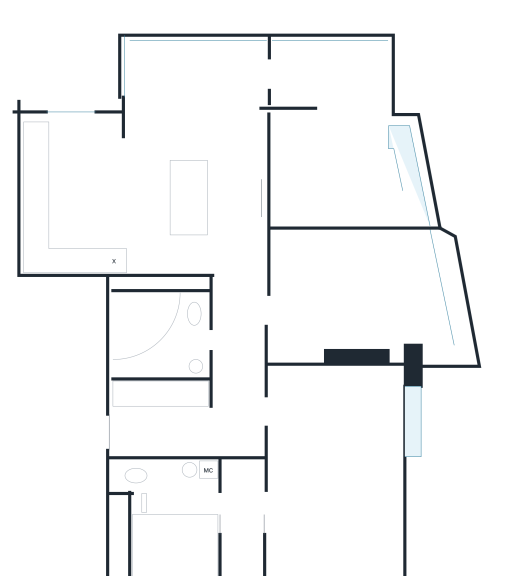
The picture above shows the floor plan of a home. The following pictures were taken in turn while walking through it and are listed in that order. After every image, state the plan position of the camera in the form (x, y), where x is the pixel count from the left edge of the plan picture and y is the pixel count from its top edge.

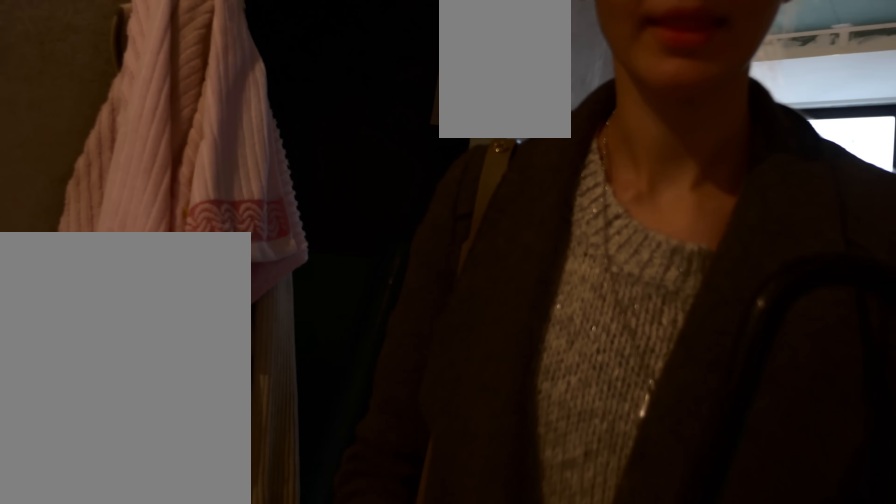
(232, 362)
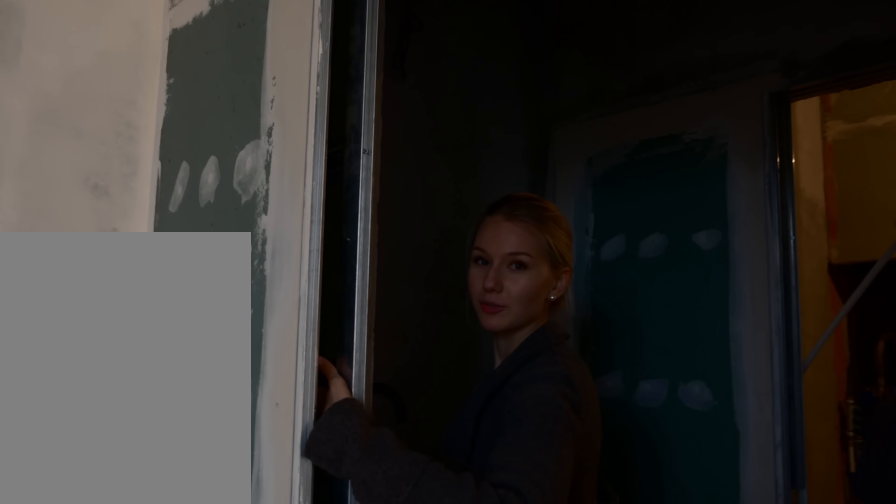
(291, 493)
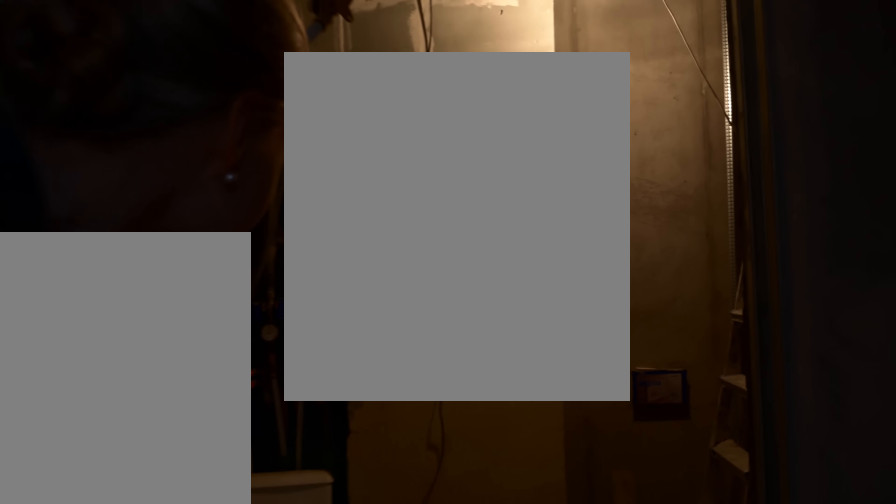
(236, 501)
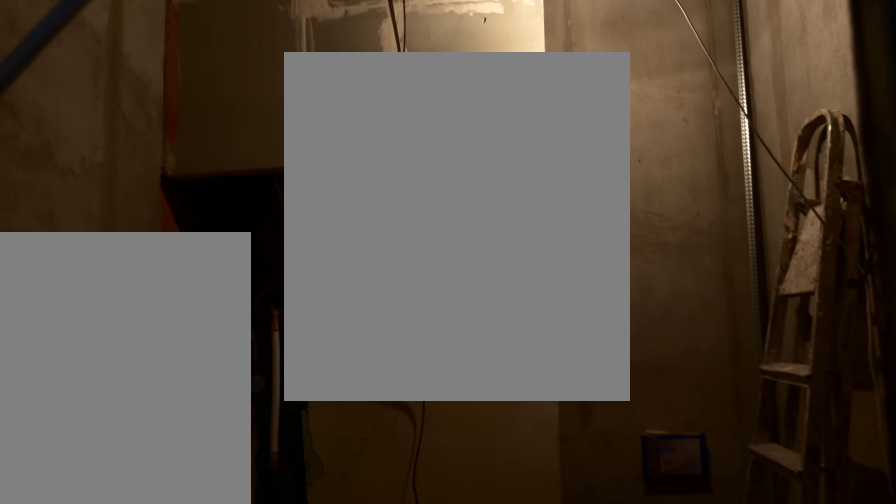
(216, 500)
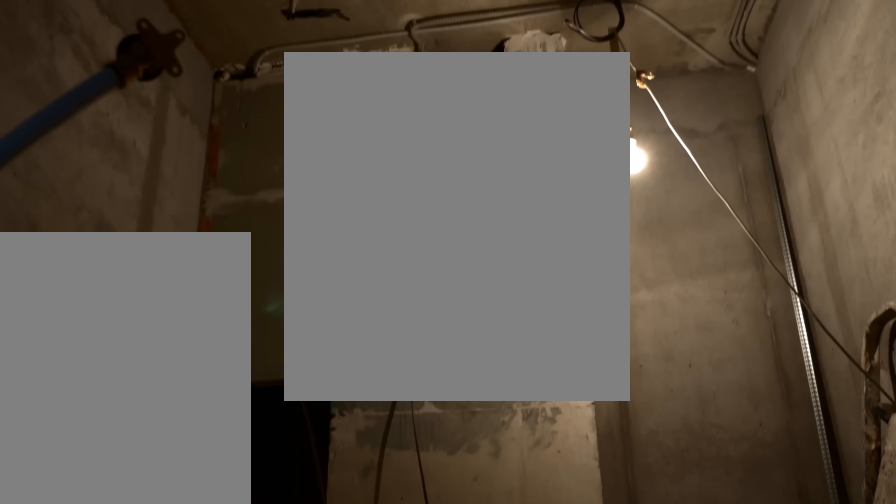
(213, 500)
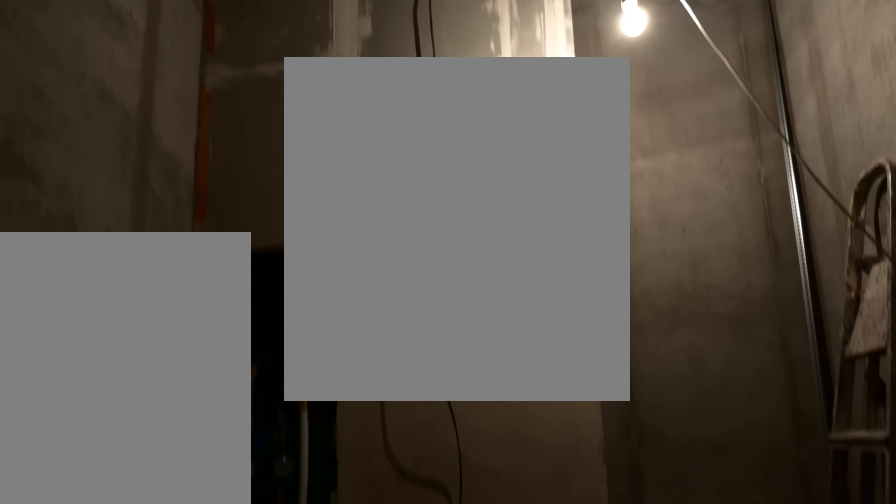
(213, 500)
